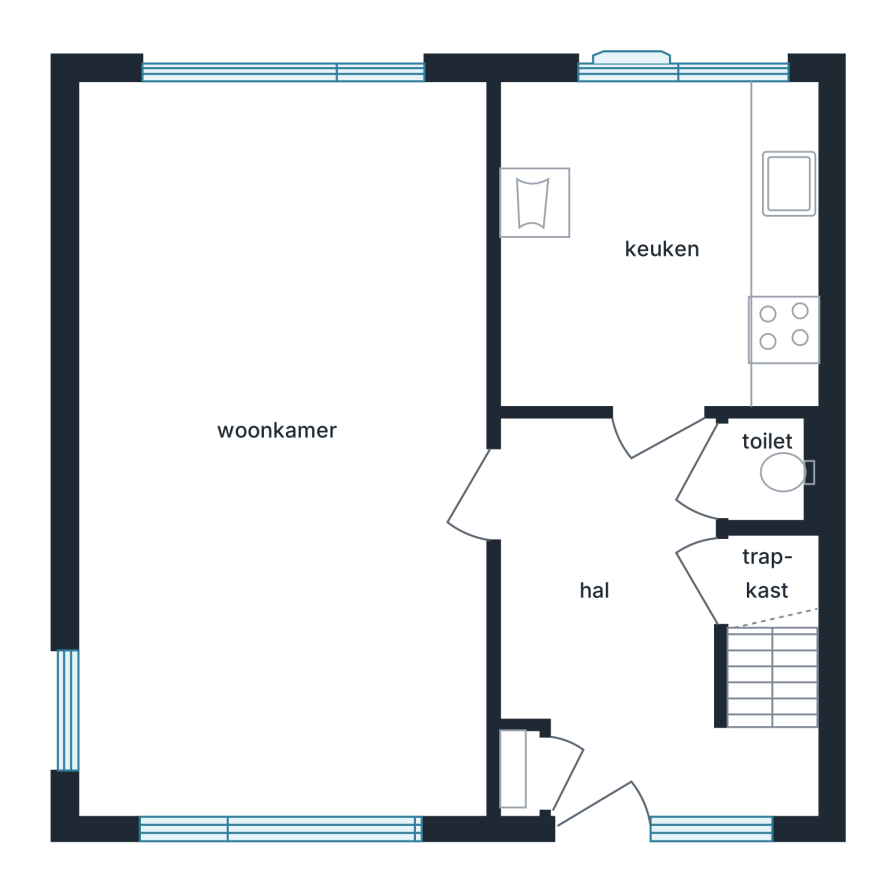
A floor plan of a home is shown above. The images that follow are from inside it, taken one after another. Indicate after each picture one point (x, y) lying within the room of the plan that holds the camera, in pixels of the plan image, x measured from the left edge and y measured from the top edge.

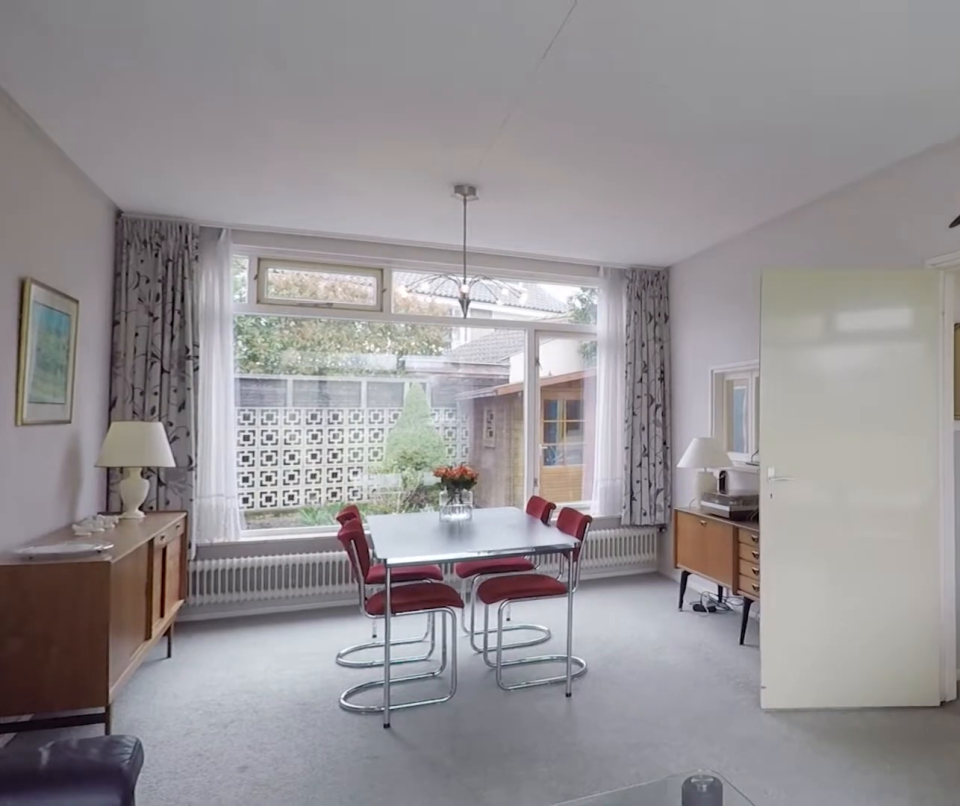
(194, 384)
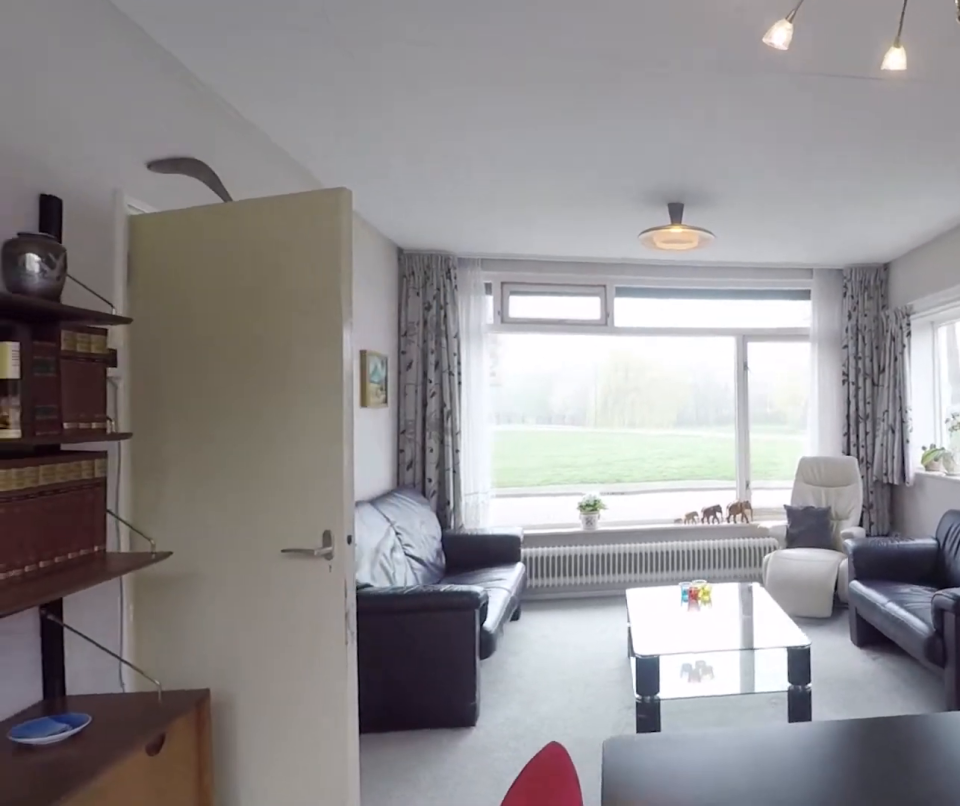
(194, 384)
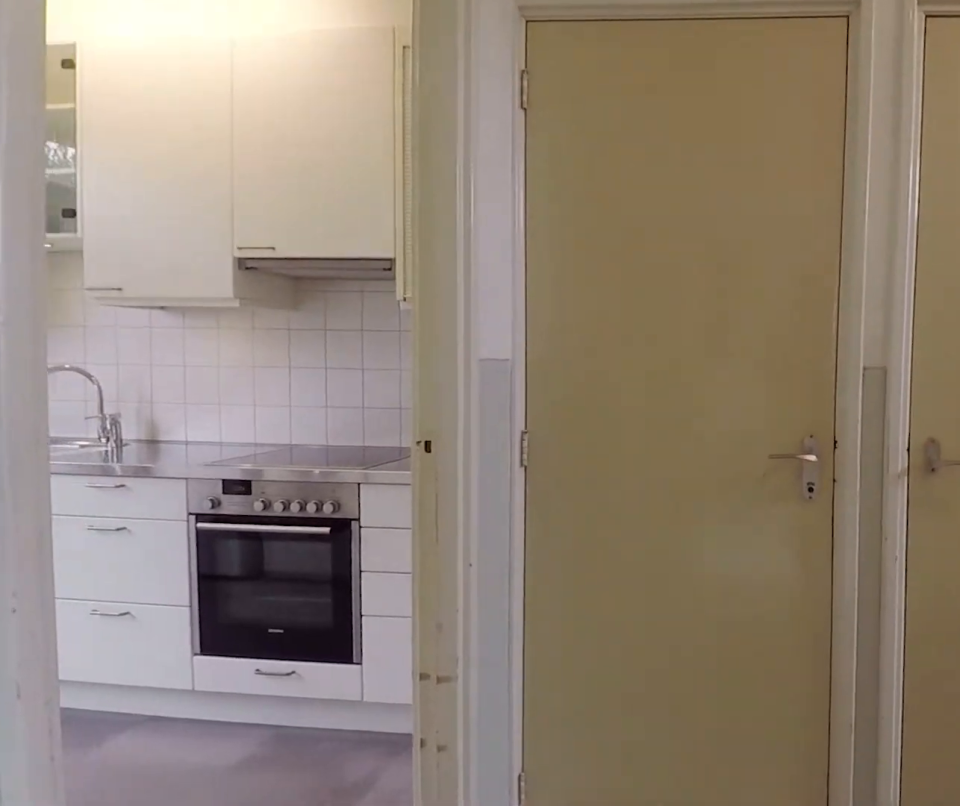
(628, 626)
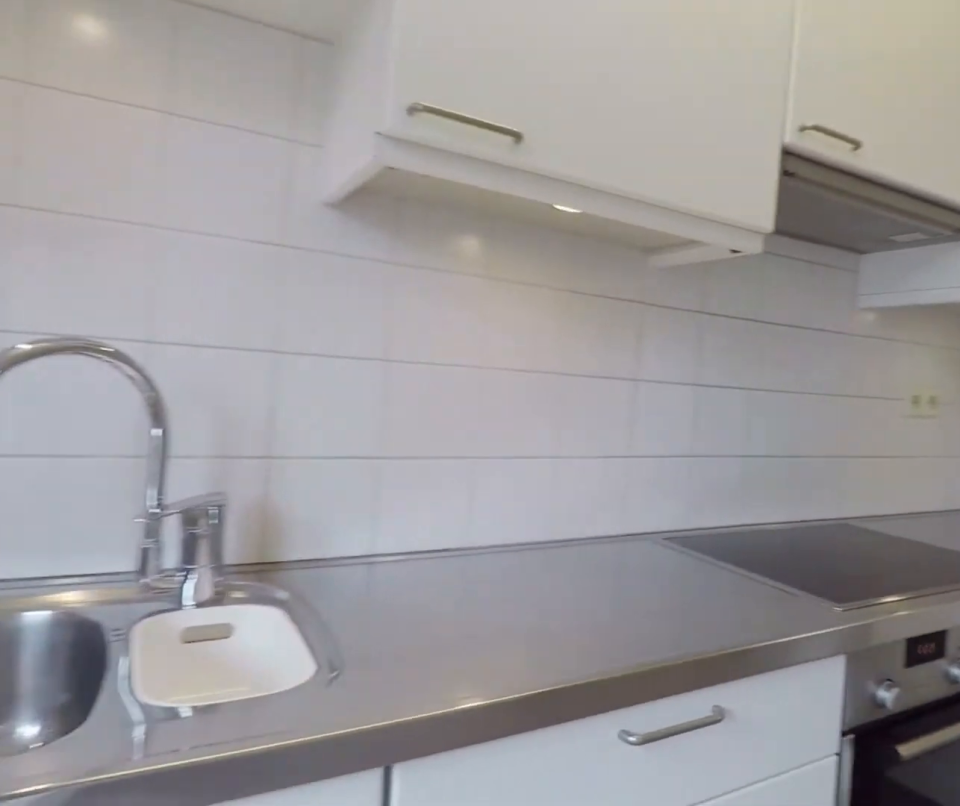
(661, 241)
